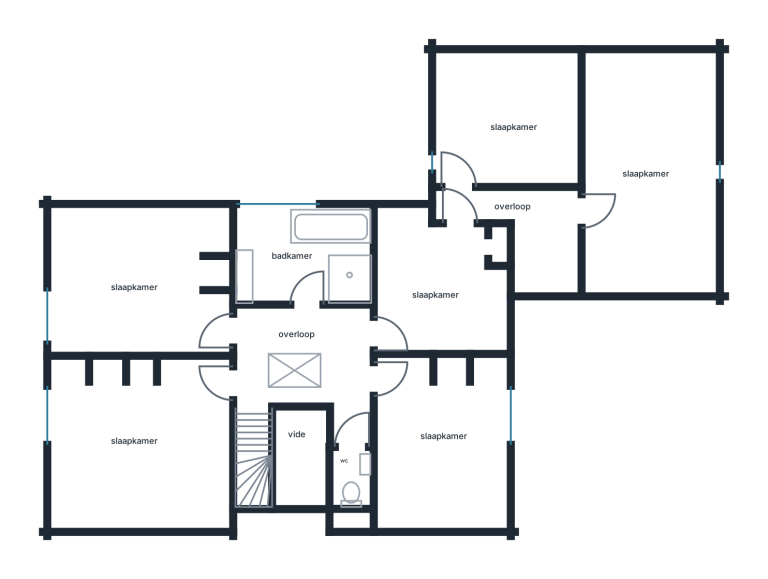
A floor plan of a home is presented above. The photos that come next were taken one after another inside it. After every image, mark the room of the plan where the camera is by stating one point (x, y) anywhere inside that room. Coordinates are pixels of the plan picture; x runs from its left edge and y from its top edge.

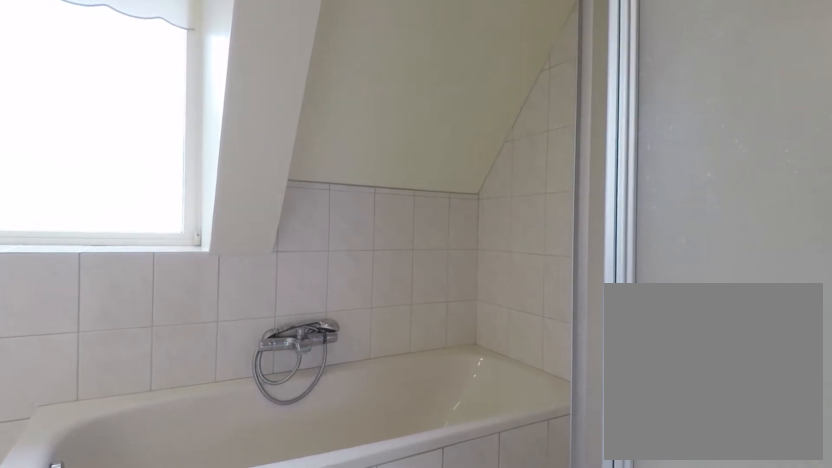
(303, 255)
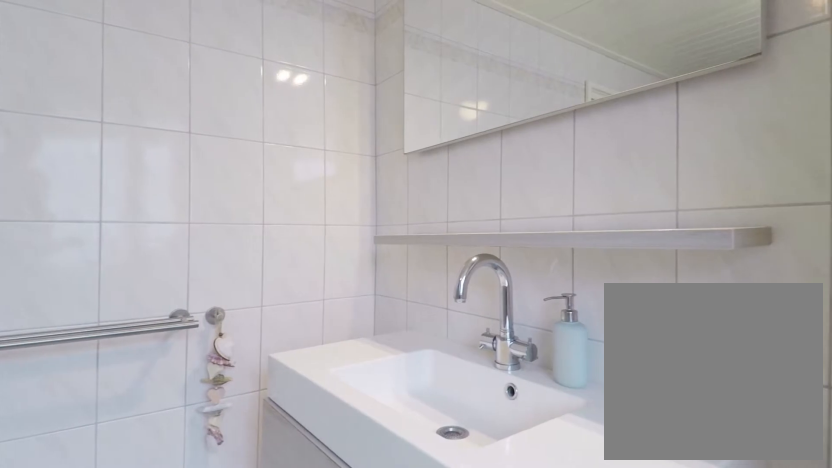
(303, 255)
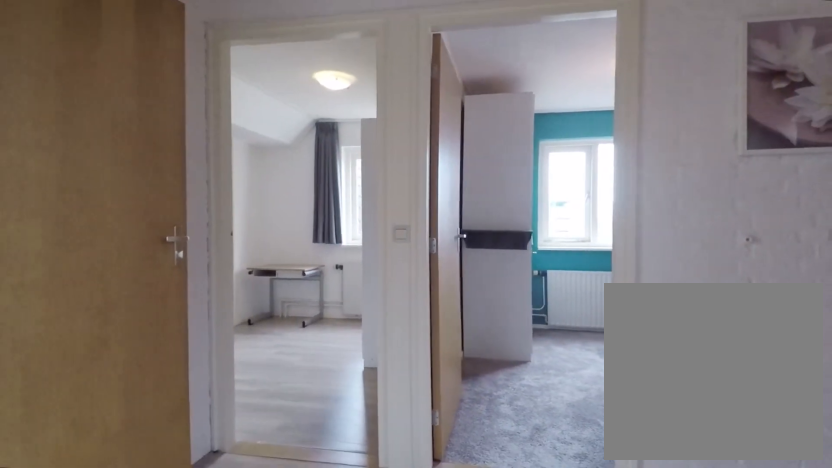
(307, 364)
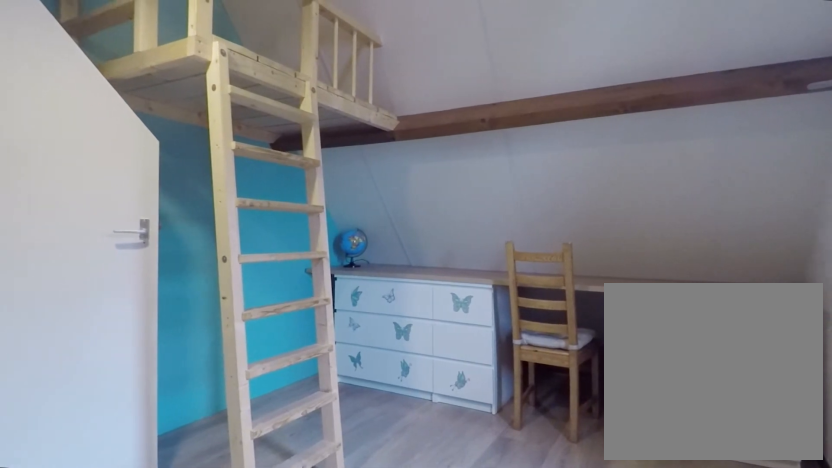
(649, 173)
